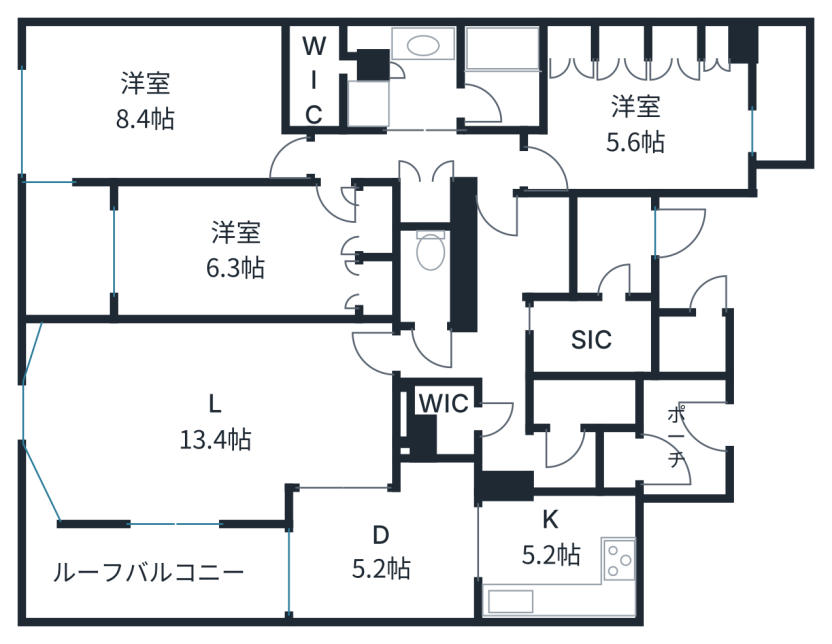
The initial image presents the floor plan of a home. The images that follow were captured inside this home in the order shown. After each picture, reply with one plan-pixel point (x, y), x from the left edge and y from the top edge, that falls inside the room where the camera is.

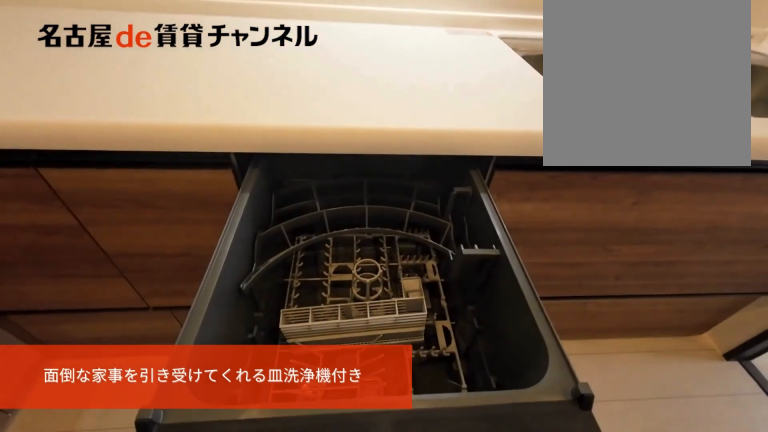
(559, 556)
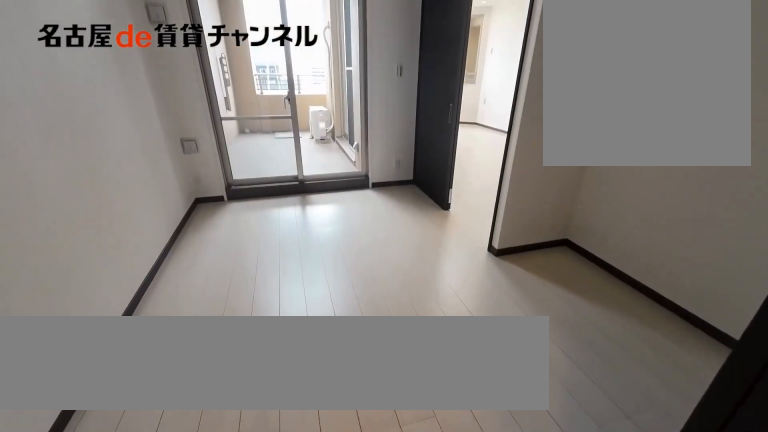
(386, 548)
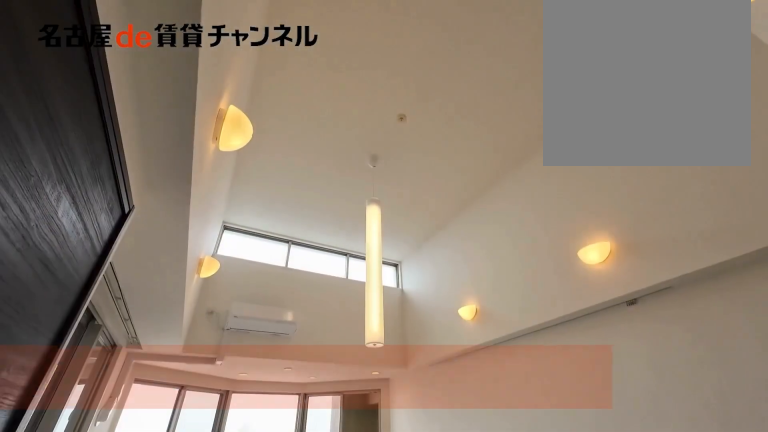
(208, 416)
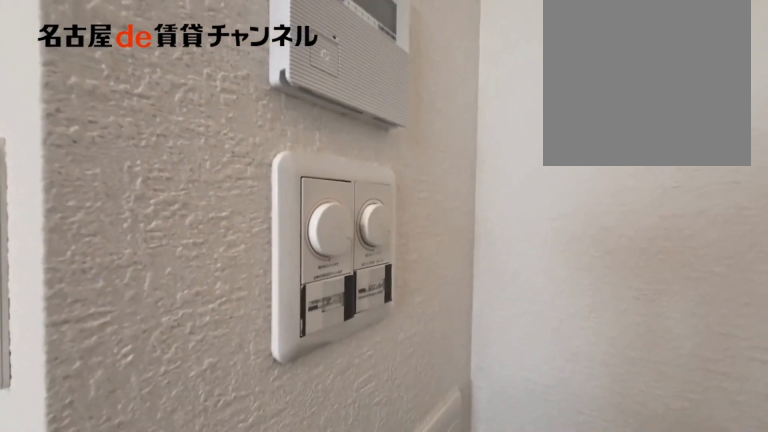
(208, 416)
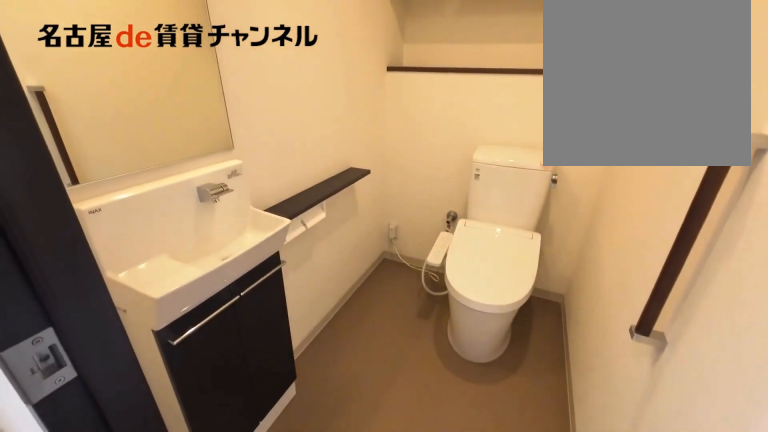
(424, 277)
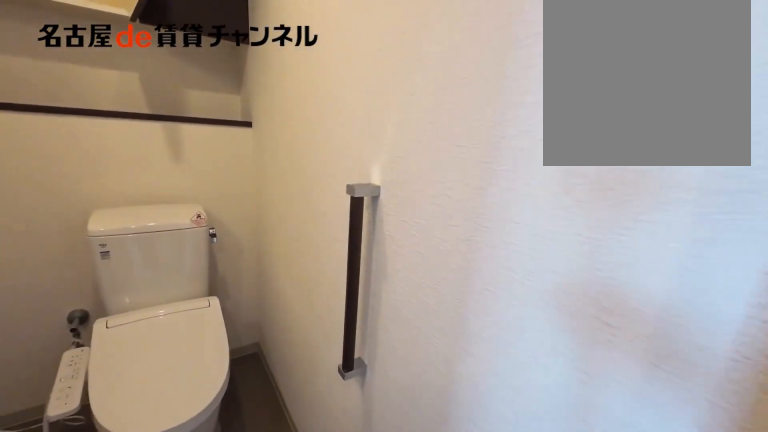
(424, 277)
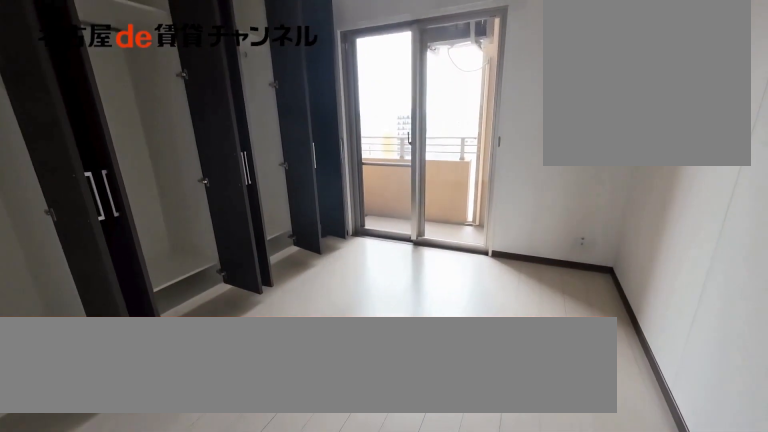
(642, 125)
